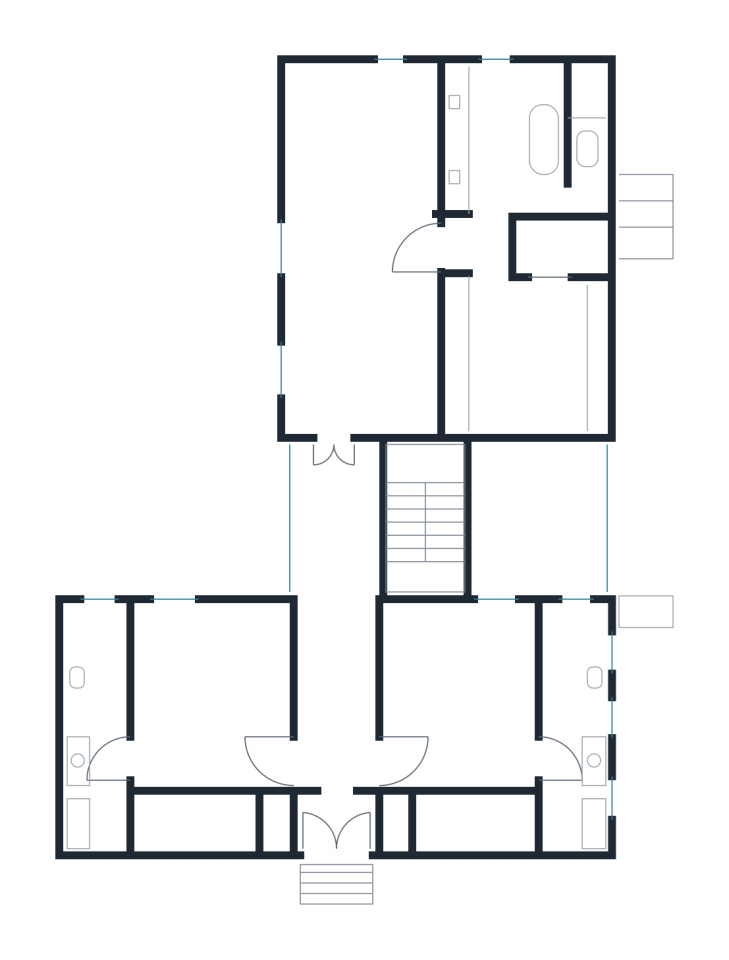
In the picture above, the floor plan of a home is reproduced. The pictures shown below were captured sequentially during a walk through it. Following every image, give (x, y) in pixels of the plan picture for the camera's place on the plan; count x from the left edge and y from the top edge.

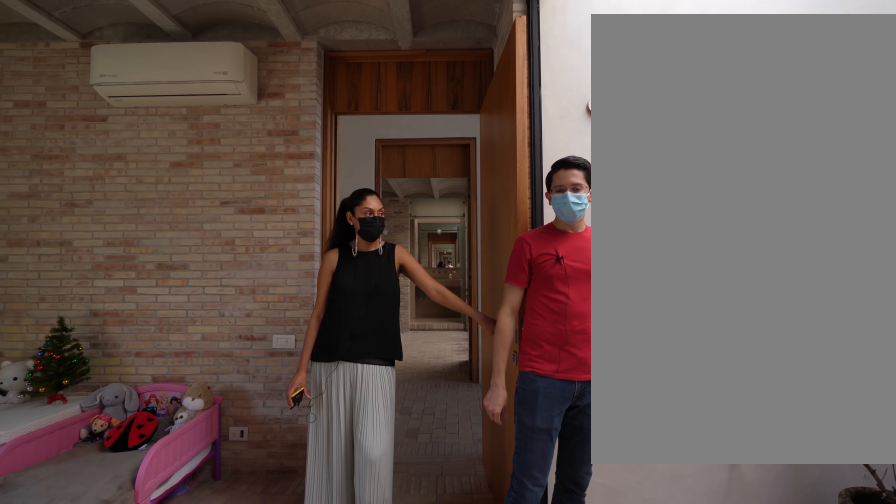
(192, 758)
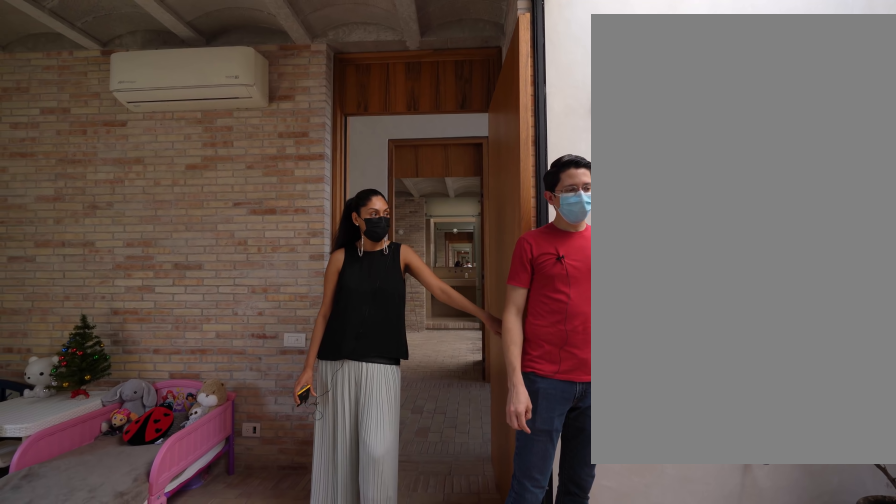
(194, 761)
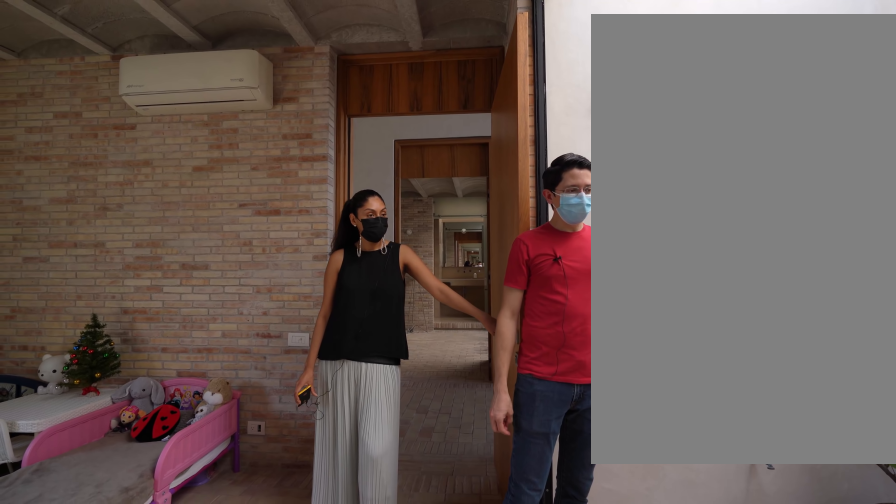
(194, 761)
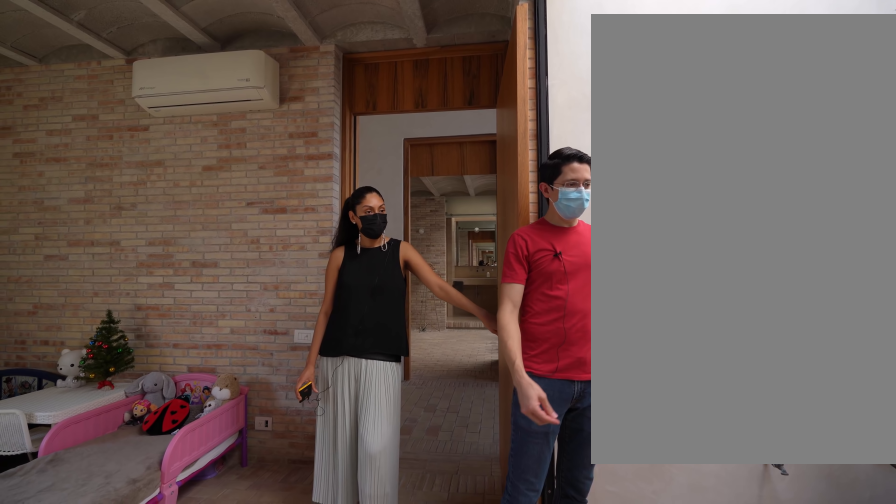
(192, 760)
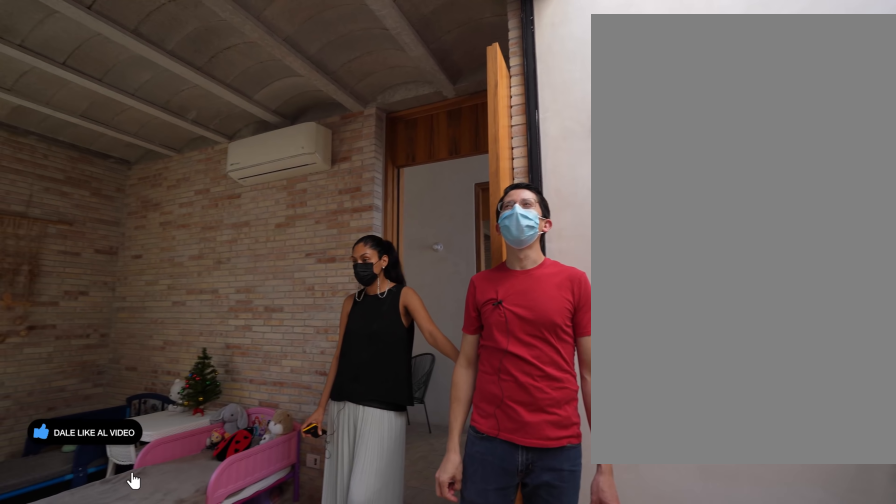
(194, 761)
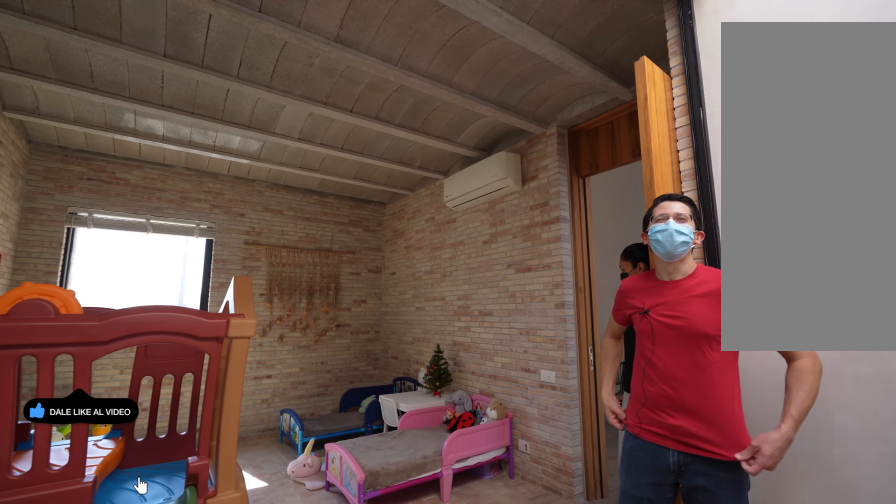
(194, 761)
